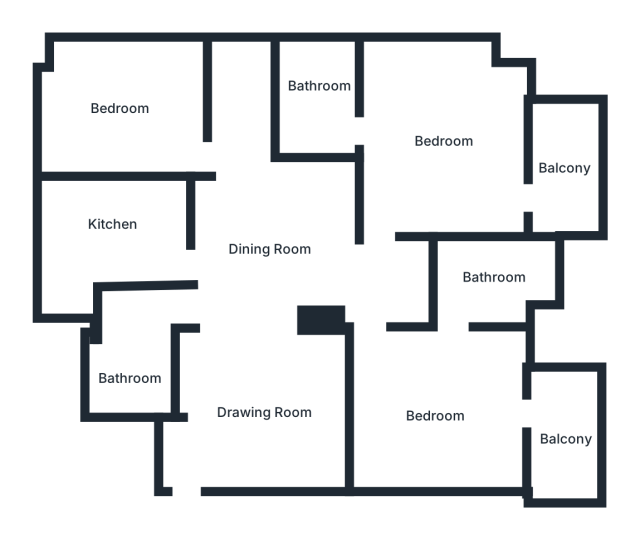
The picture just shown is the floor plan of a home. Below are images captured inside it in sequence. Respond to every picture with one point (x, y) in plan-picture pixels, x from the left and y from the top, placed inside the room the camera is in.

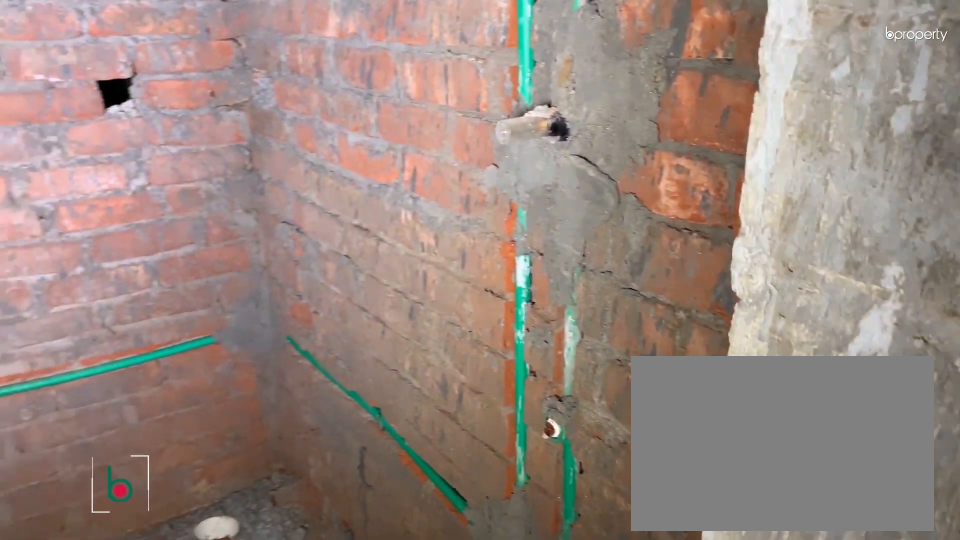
(127, 351)
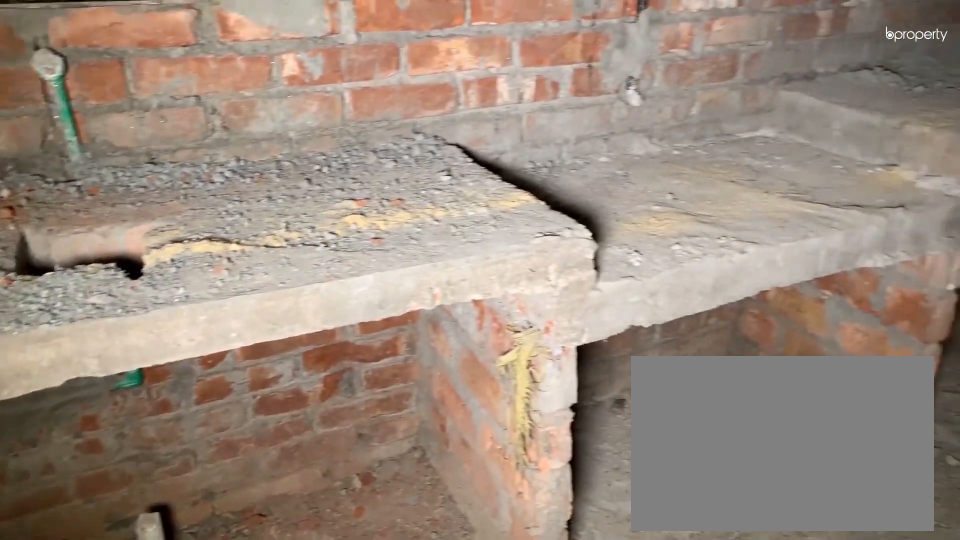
(99, 232)
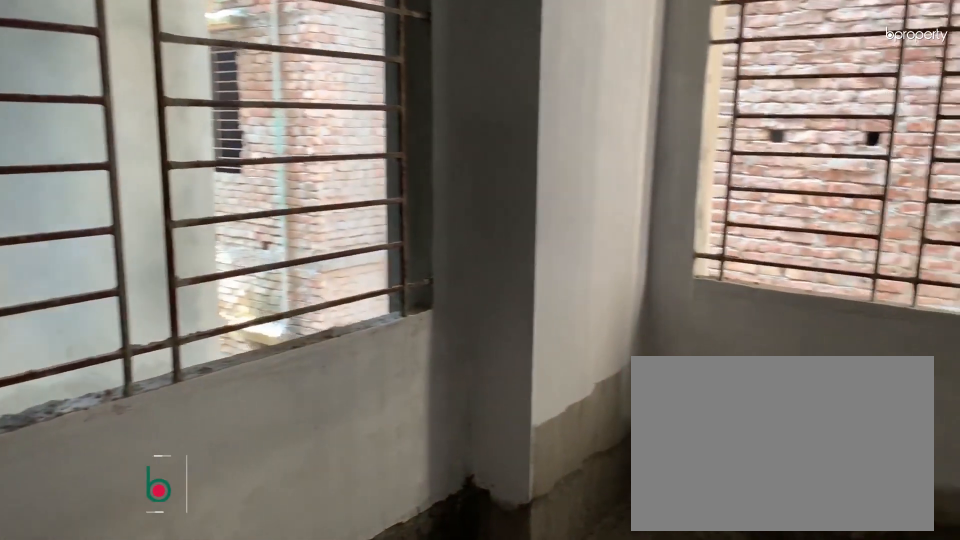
(120, 110)
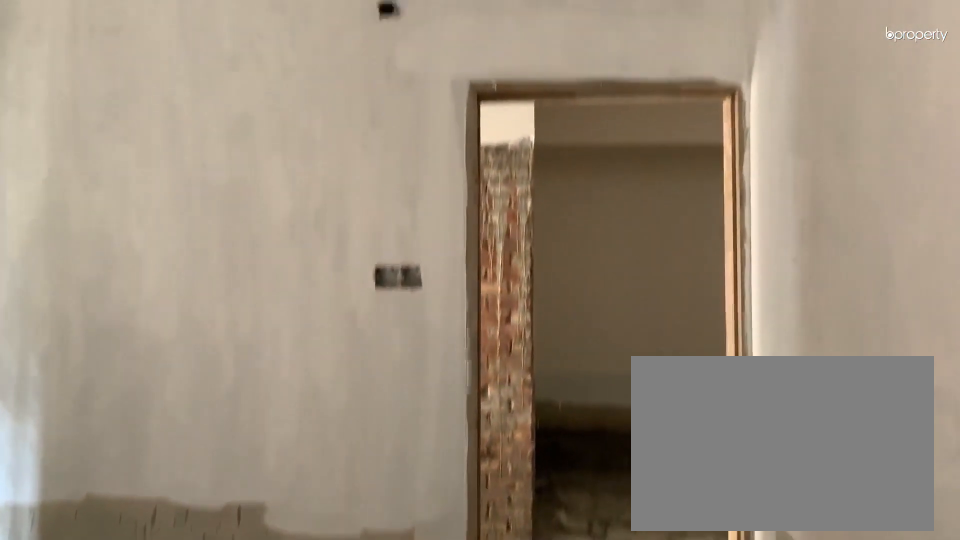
(120, 110)
